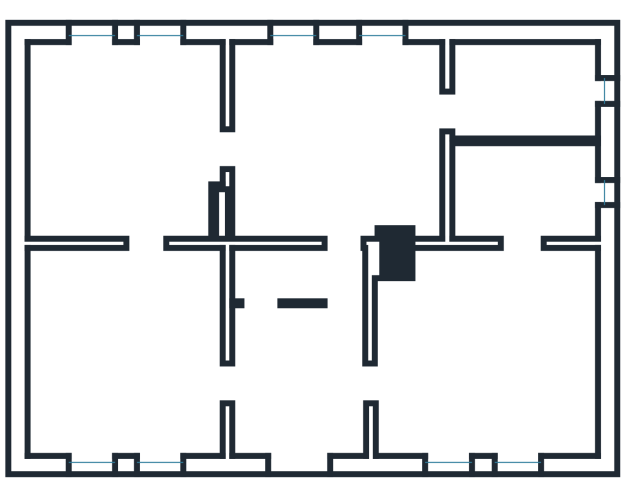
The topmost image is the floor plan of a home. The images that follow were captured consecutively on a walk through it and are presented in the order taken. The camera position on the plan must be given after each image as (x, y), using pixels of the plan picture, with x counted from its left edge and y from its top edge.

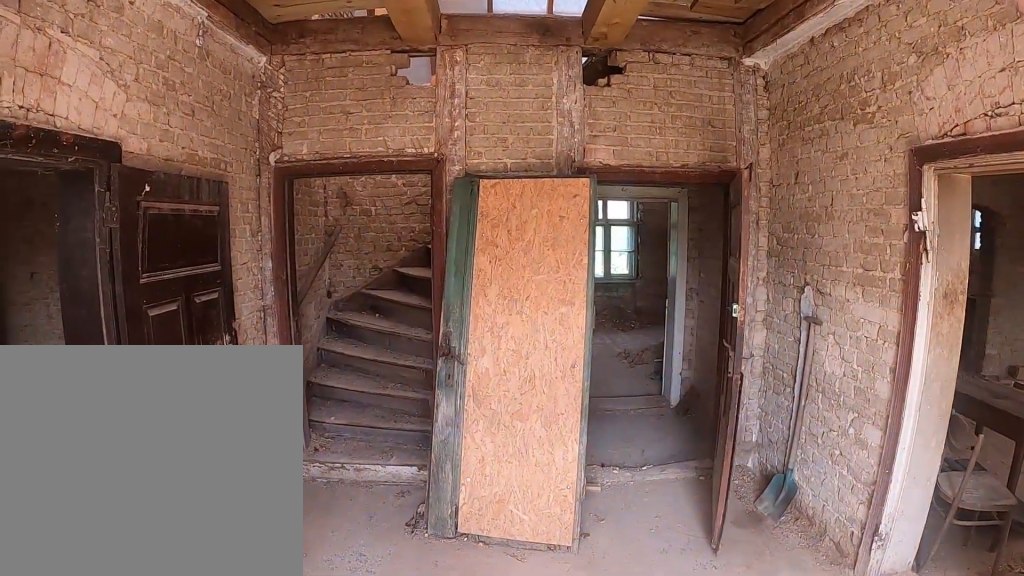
(306, 385)
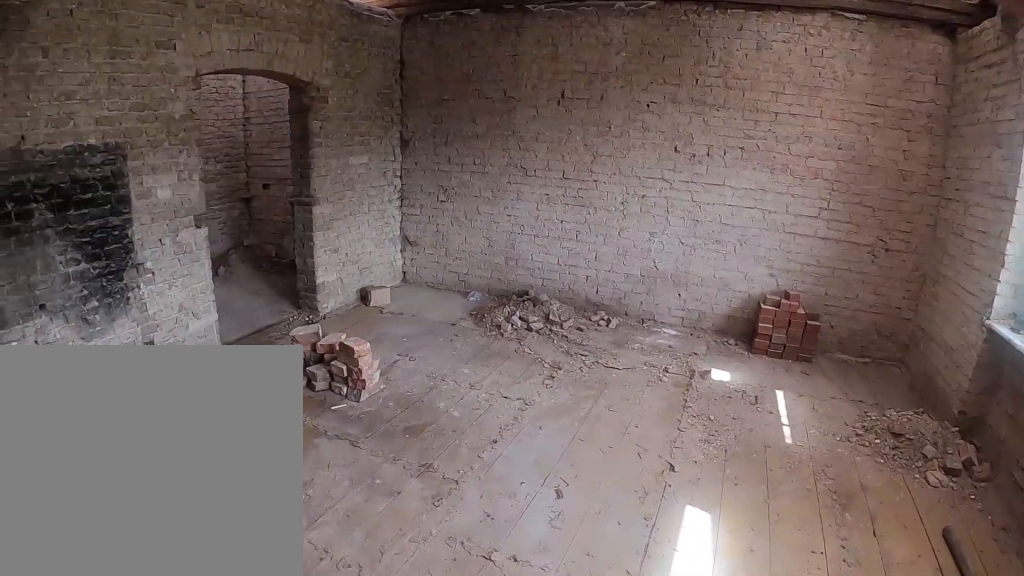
(392, 359)
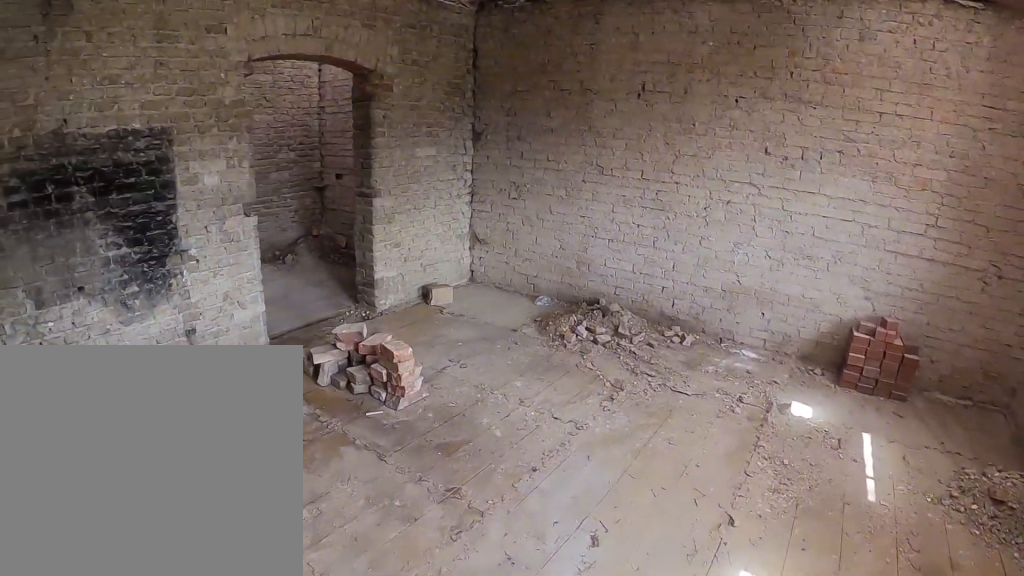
(403, 353)
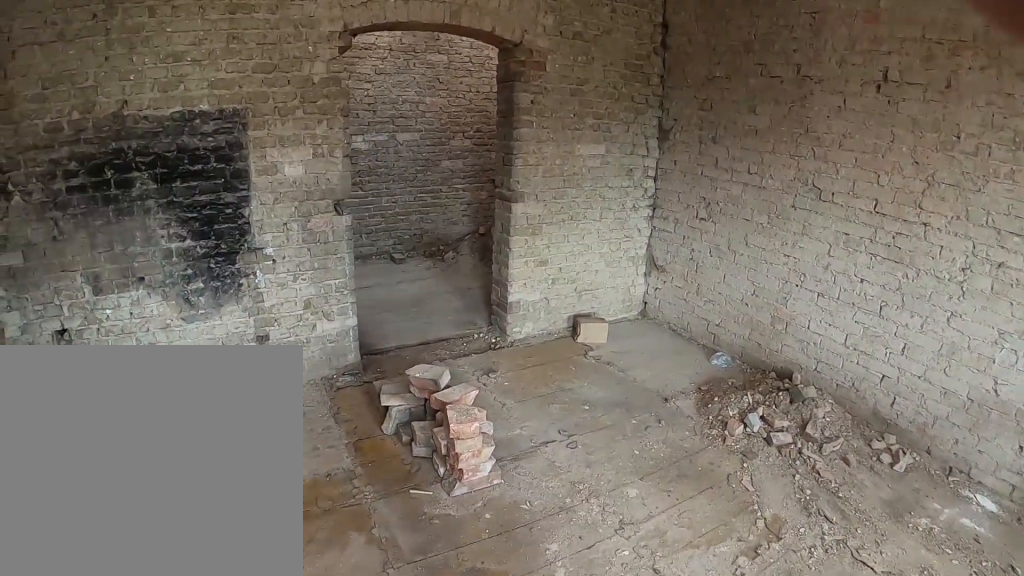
(433, 336)
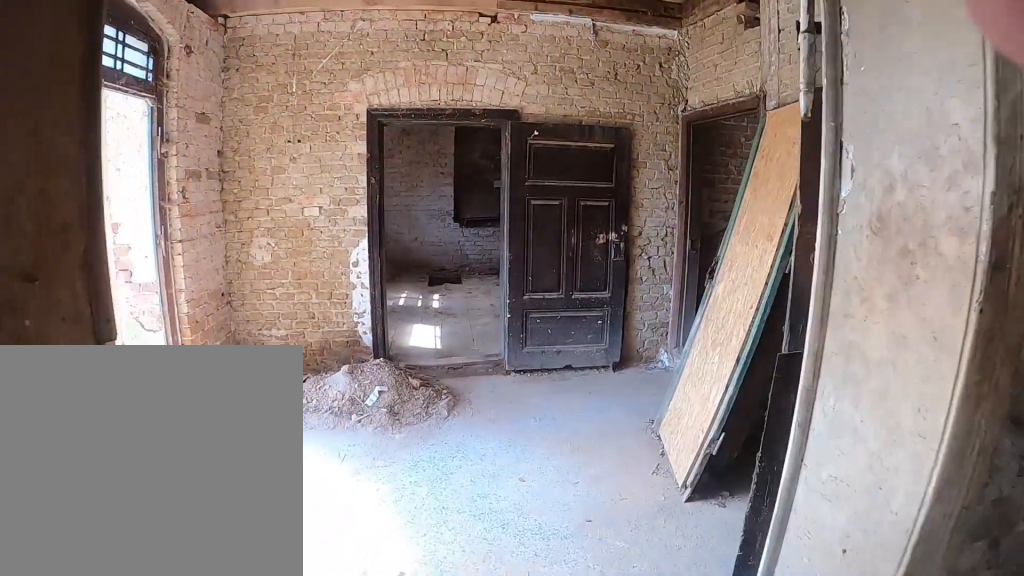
(397, 378)
